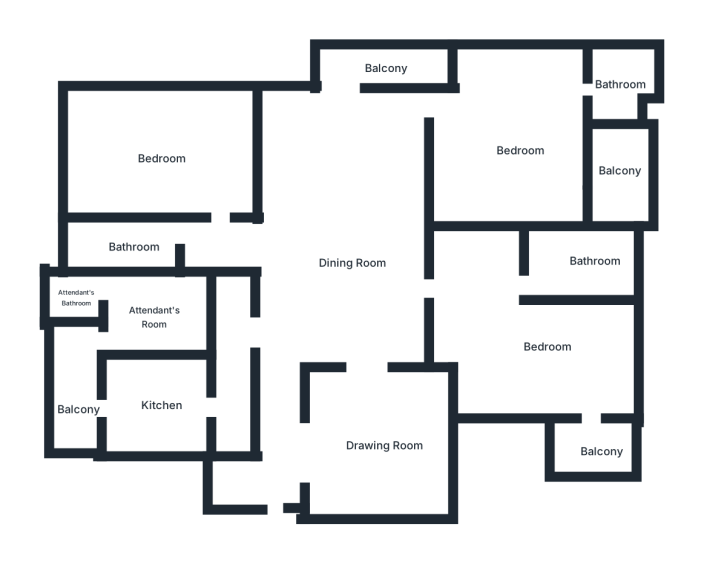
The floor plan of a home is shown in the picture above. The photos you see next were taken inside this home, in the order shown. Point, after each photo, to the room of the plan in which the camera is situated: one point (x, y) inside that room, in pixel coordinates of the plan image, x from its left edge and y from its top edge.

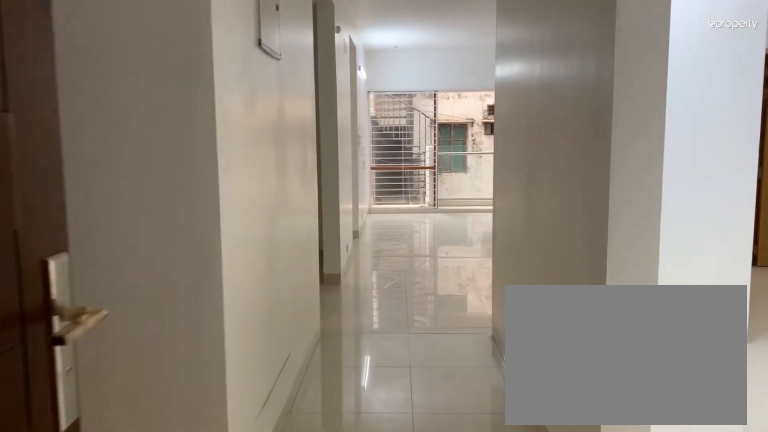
(271, 511)
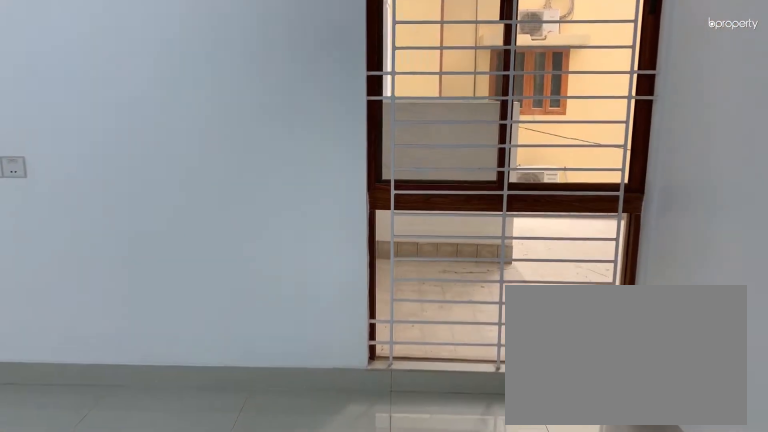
(385, 442)
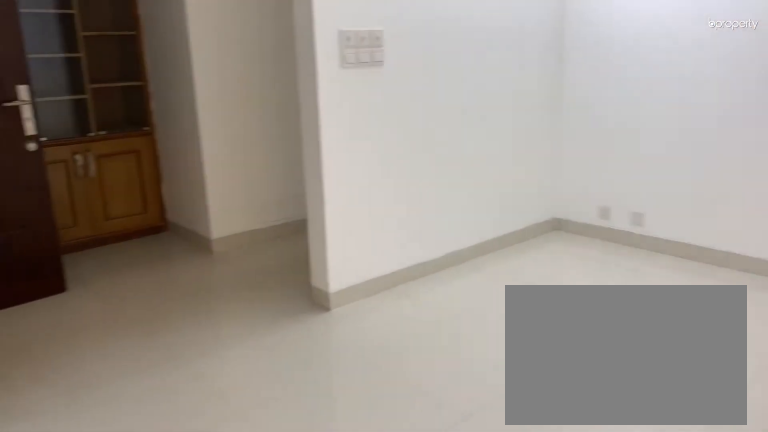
(385, 442)
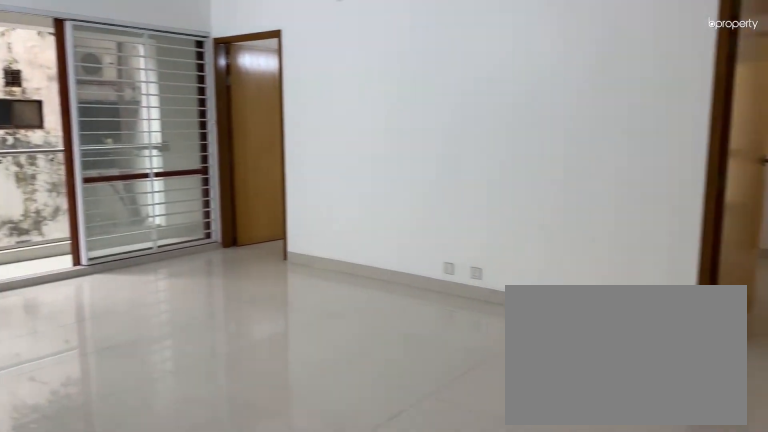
(356, 264)
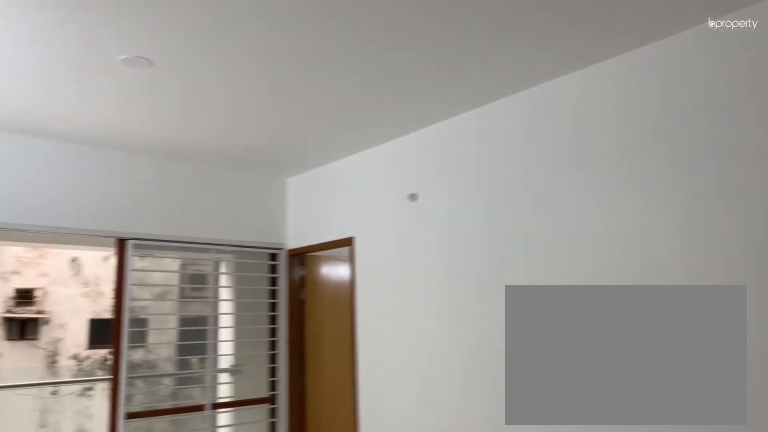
(356, 264)
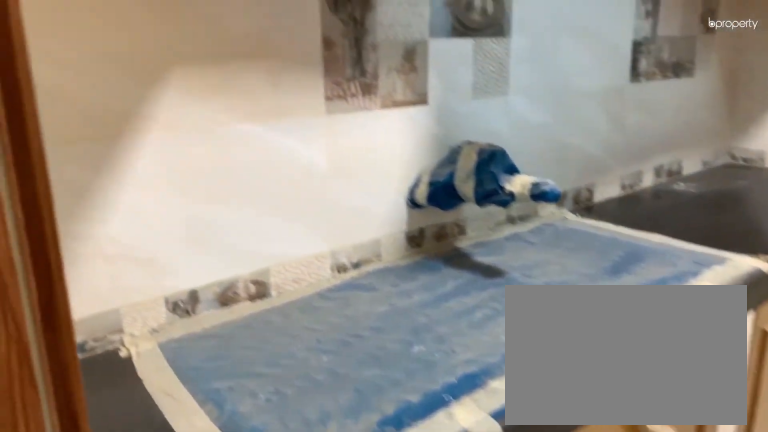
(162, 402)
